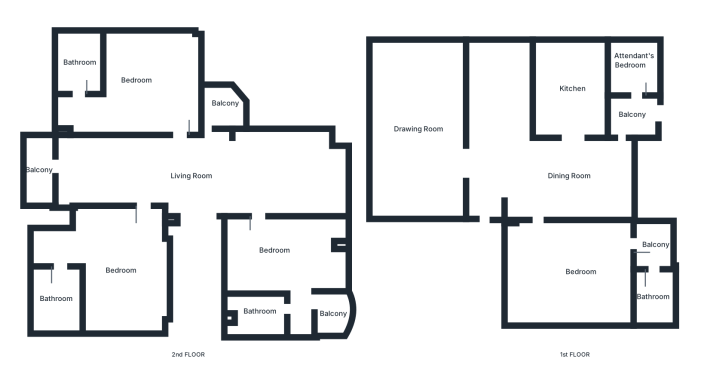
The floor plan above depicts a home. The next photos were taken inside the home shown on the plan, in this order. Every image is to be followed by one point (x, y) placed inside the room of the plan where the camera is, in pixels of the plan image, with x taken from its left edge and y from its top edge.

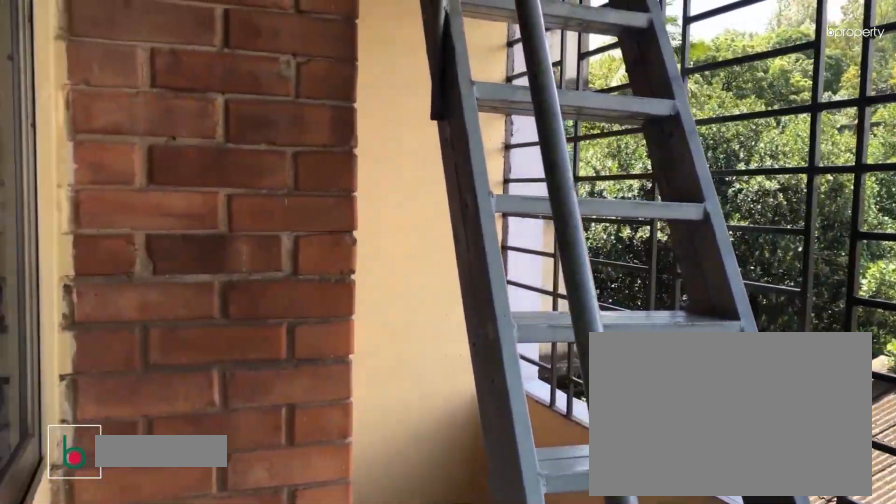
(37, 168)
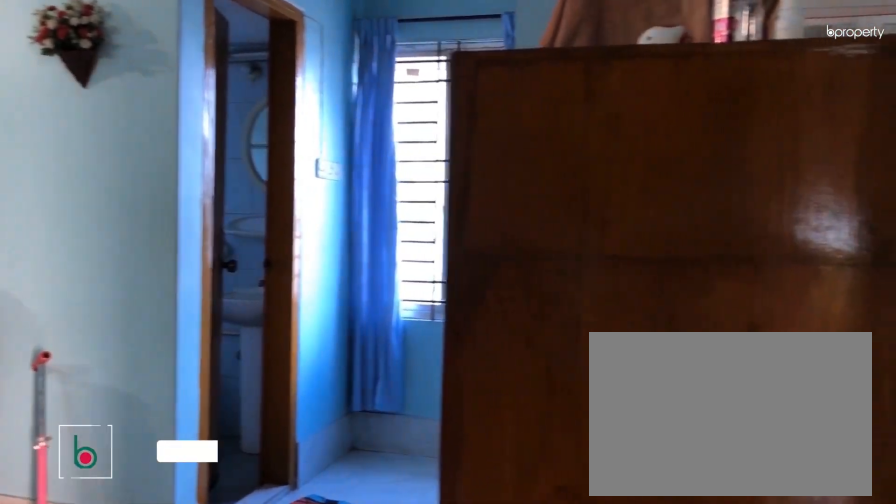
(125, 274)
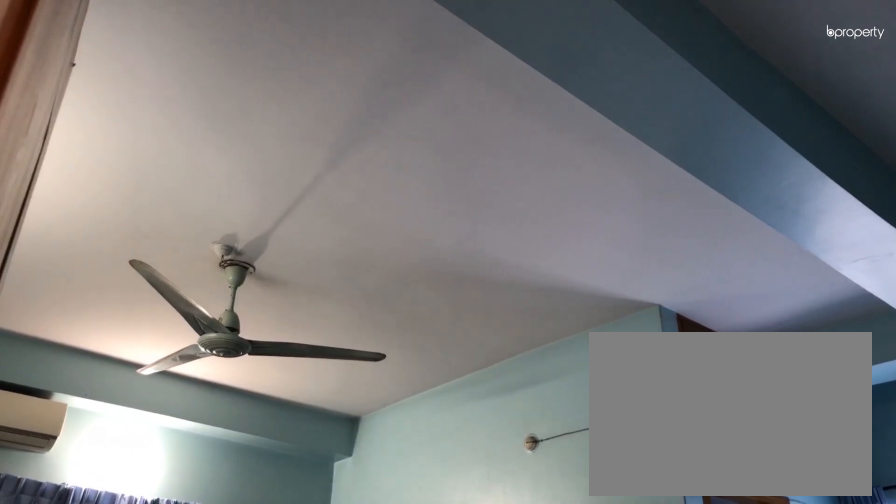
(125, 274)
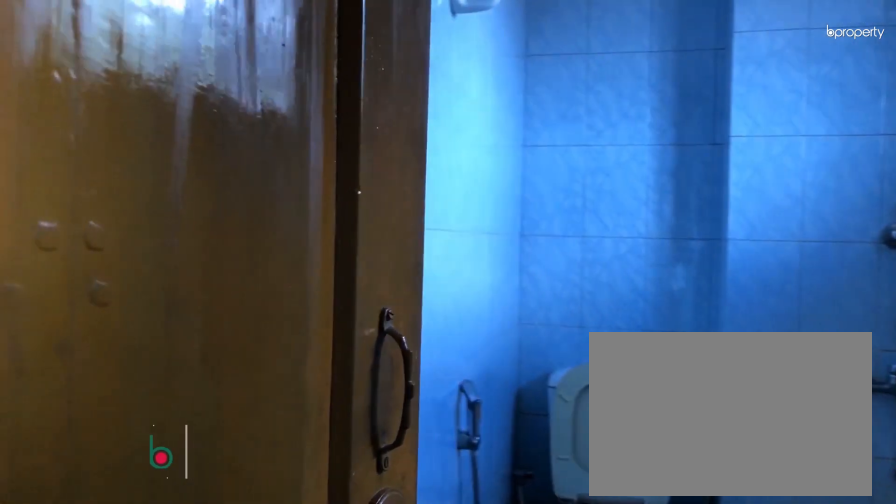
(55, 302)
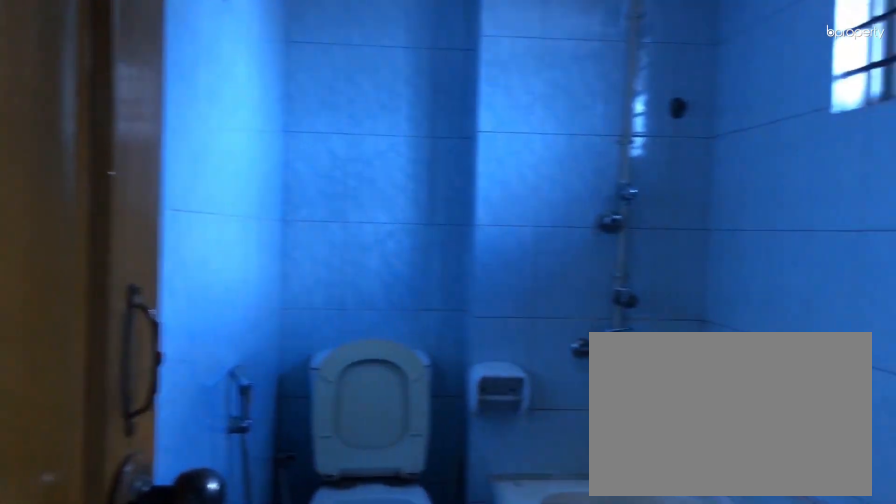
(55, 302)
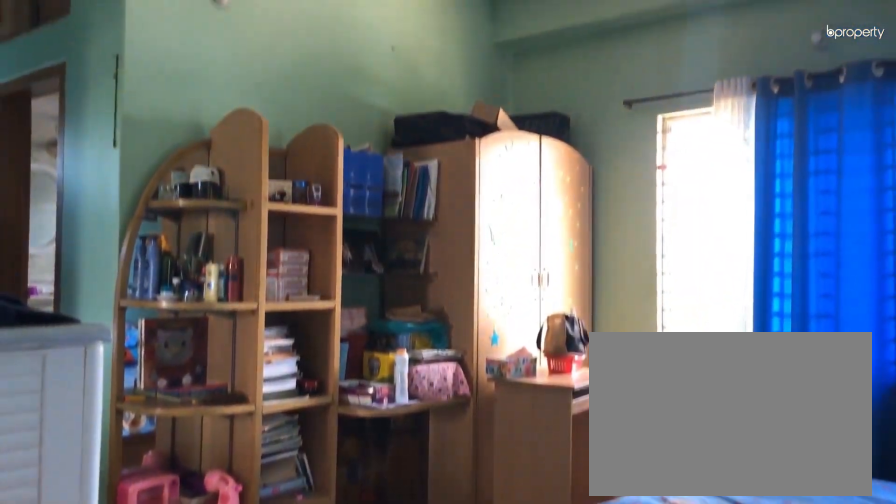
(134, 82)
